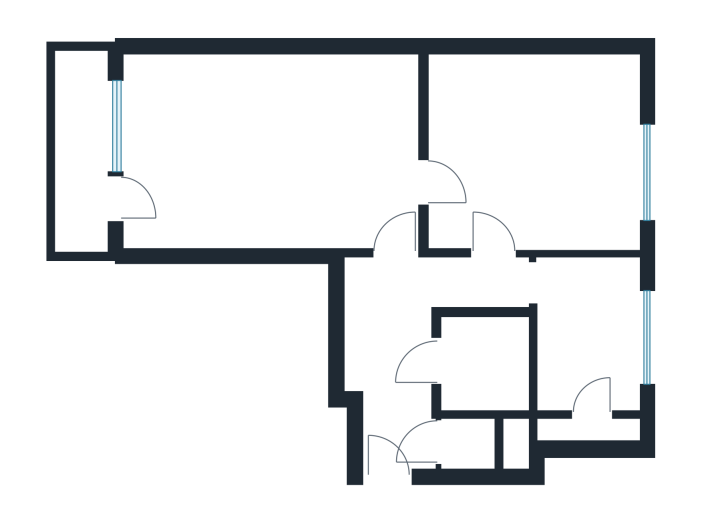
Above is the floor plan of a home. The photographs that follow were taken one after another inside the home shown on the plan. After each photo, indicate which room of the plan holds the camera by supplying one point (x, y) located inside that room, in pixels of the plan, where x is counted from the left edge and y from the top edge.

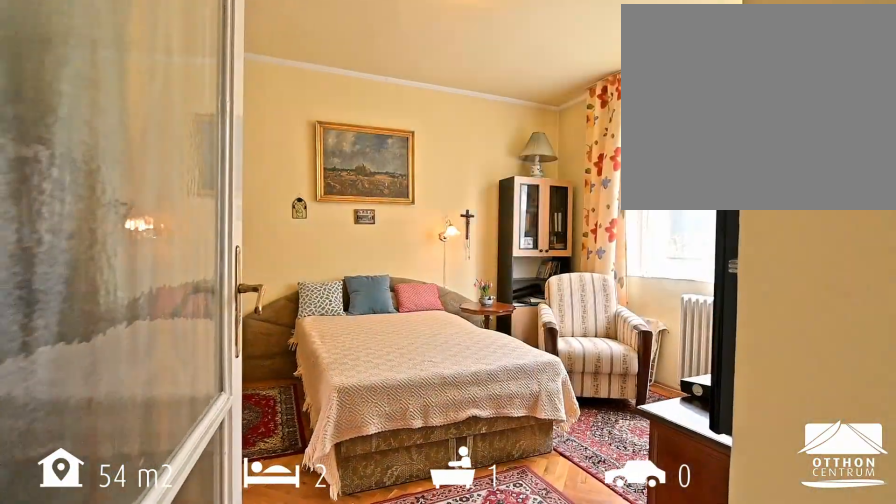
(539, 152)
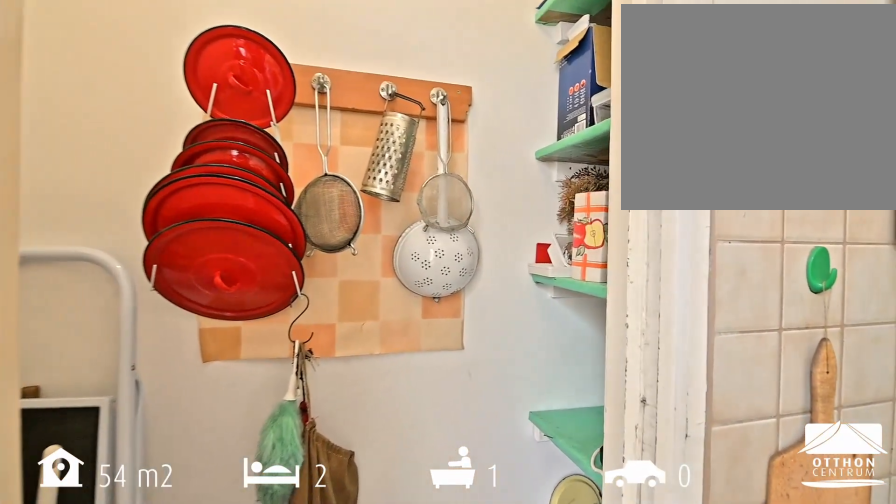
(587, 344)
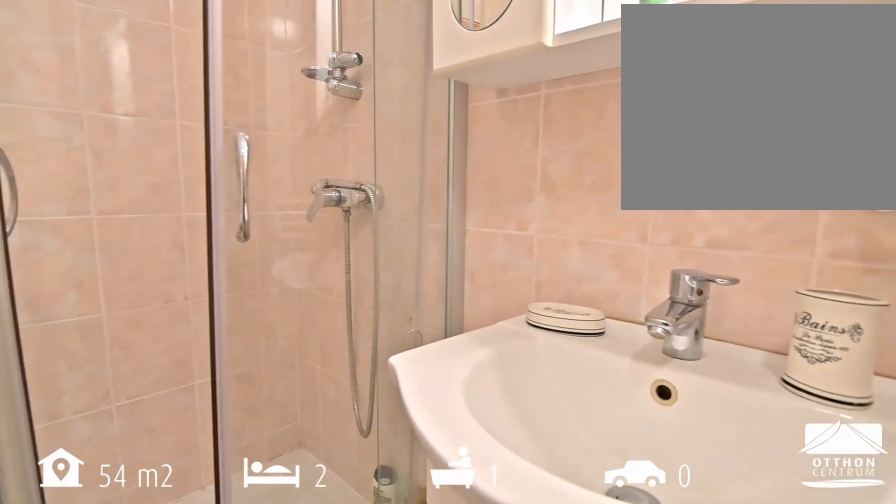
(487, 363)
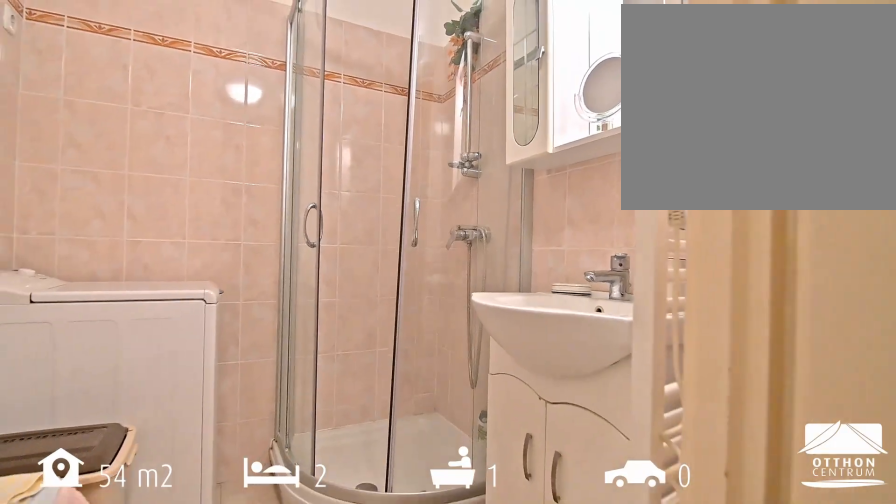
(486, 363)
